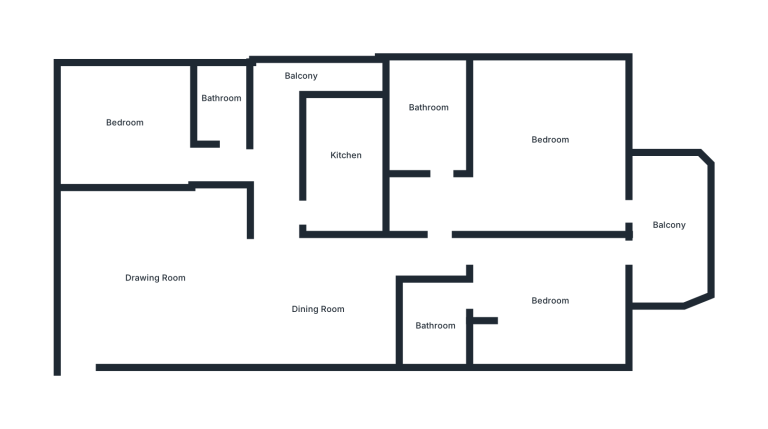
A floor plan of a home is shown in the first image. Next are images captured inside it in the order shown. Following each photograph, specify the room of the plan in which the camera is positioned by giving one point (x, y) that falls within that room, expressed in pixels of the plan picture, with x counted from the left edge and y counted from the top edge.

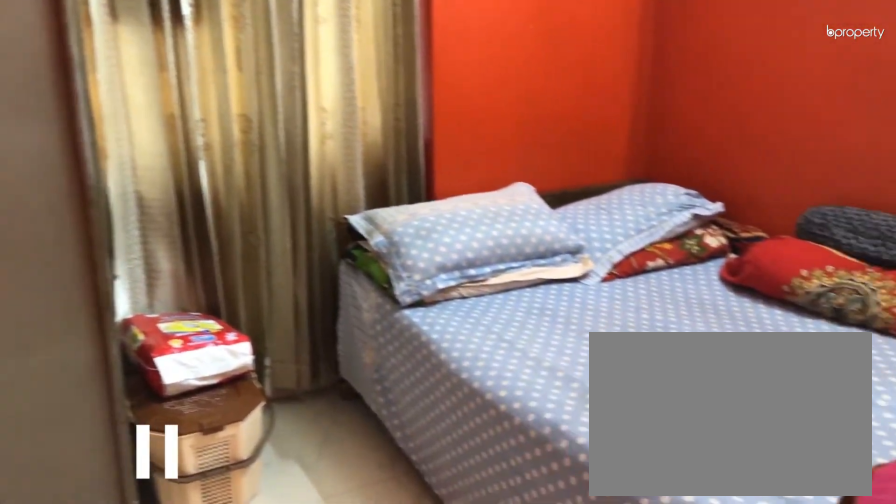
(125, 132)
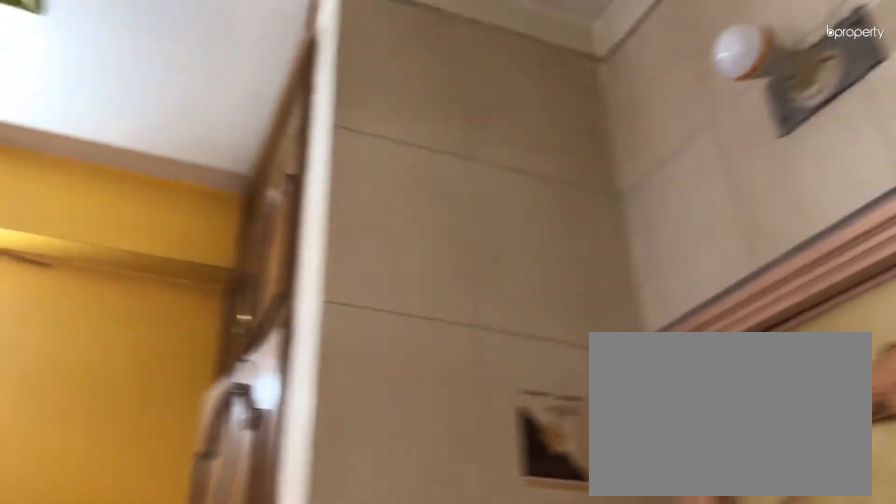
(546, 300)
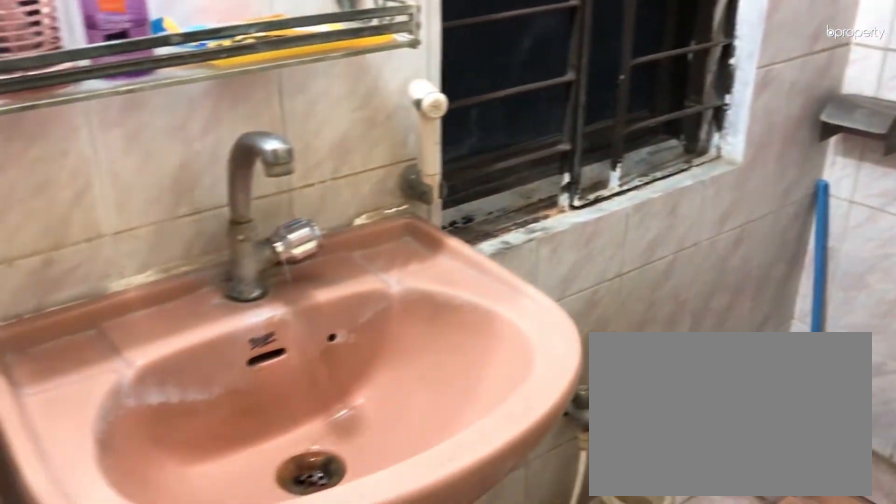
(433, 324)
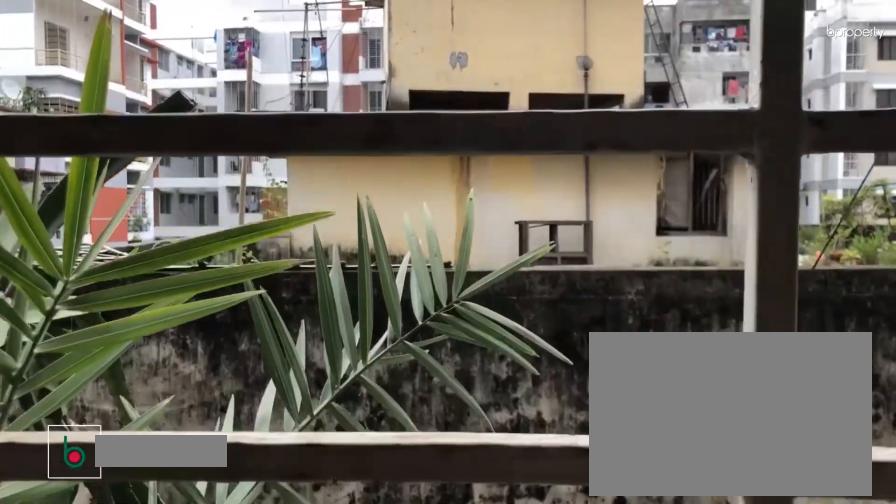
(668, 230)
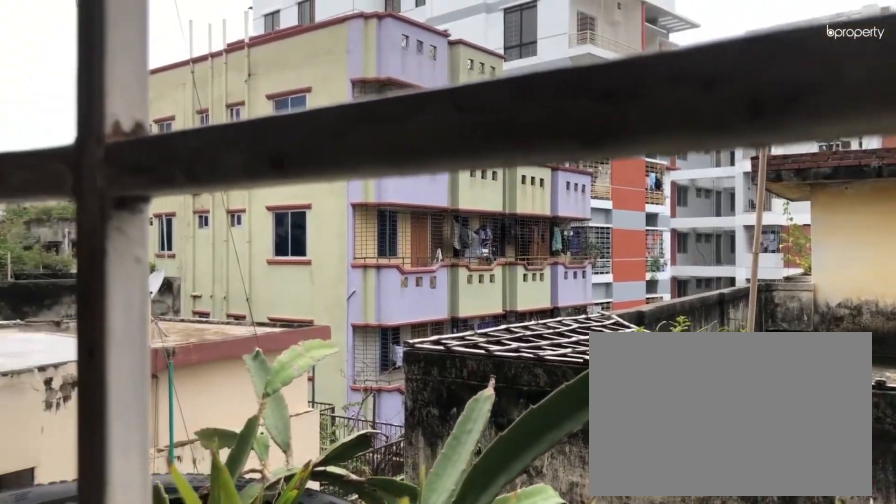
(668, 230)
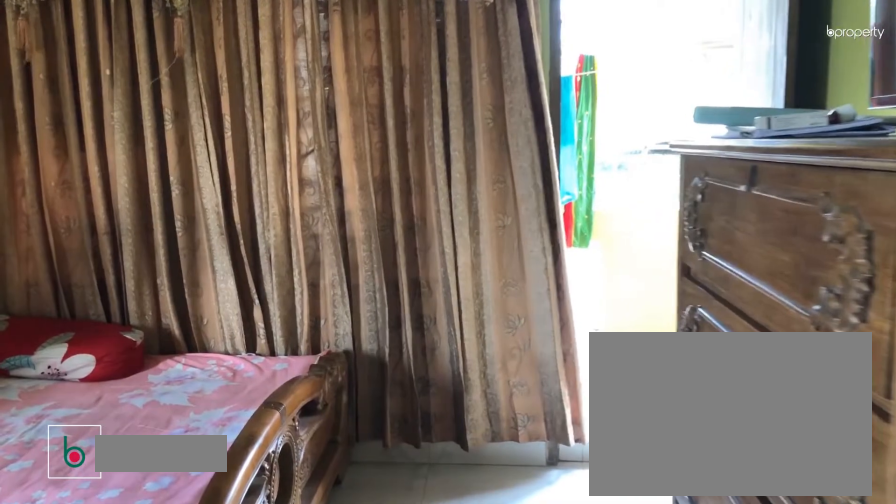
(546, 137)
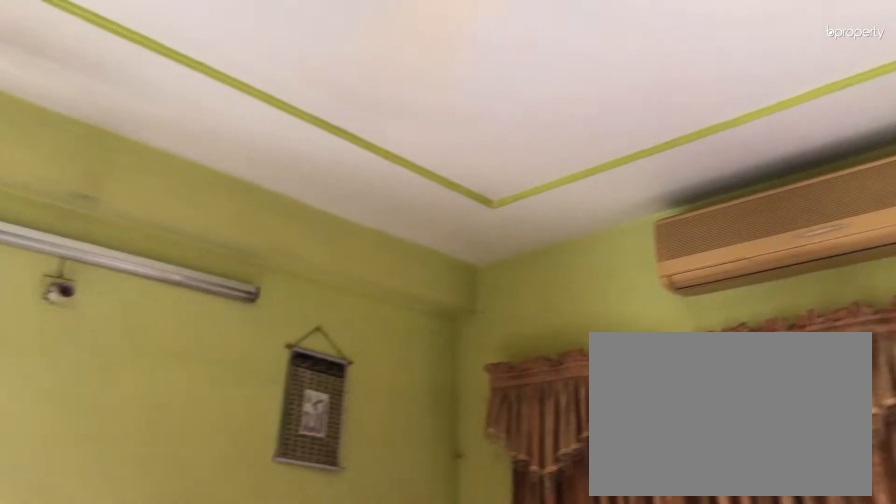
(546, 138)
